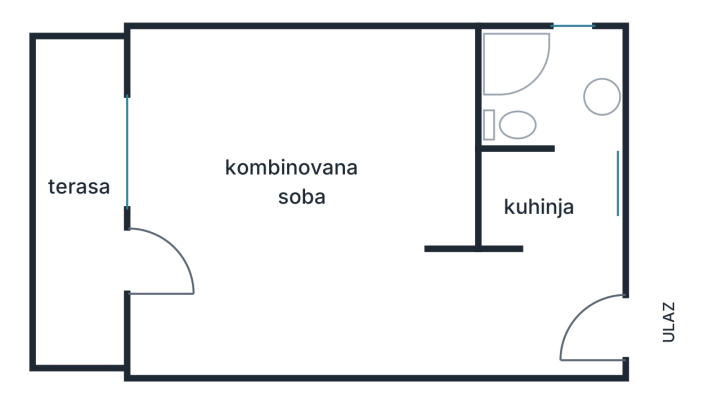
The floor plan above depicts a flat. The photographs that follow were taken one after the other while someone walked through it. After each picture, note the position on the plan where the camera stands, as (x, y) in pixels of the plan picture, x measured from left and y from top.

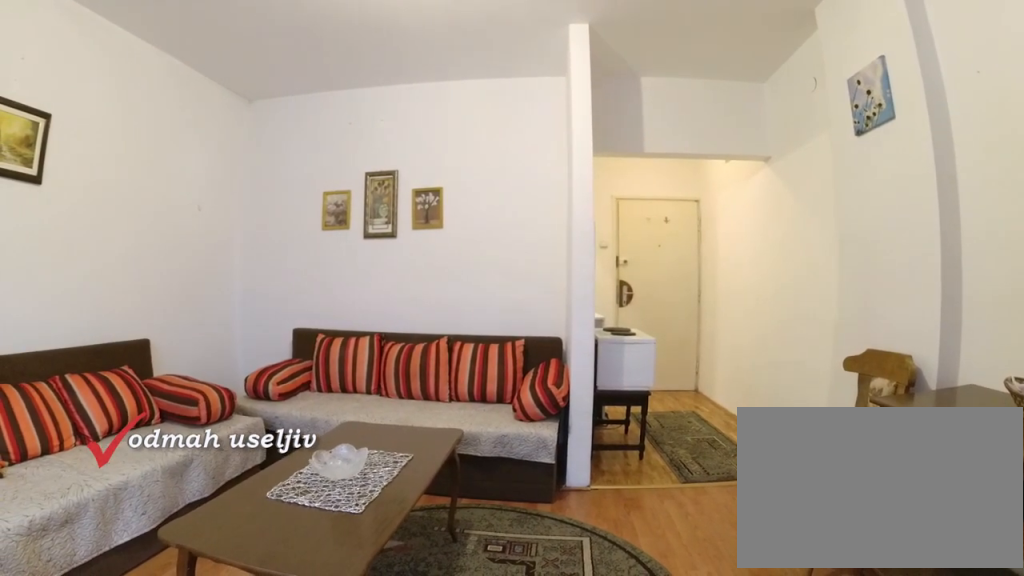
(155, 269)
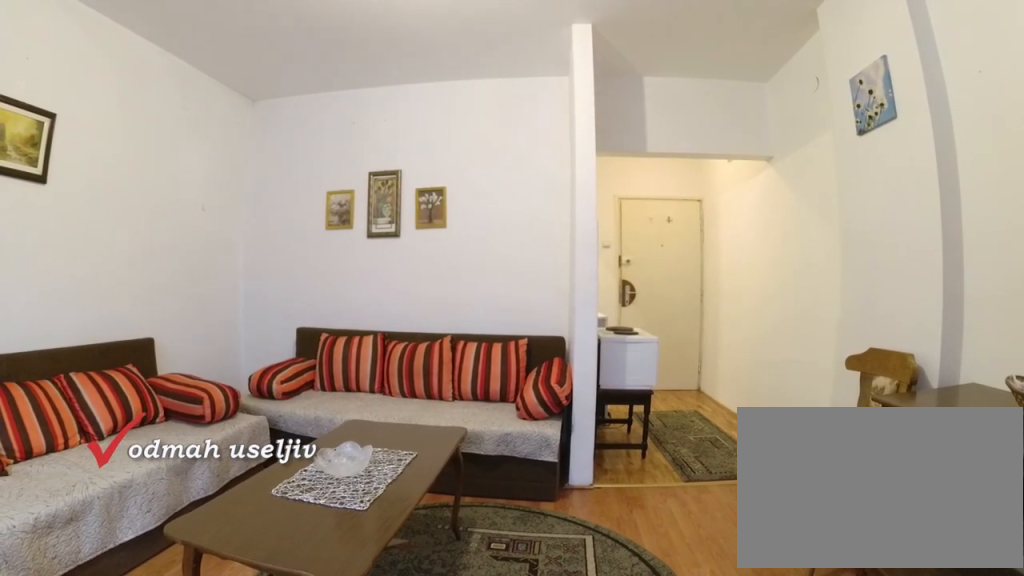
(155, 269)
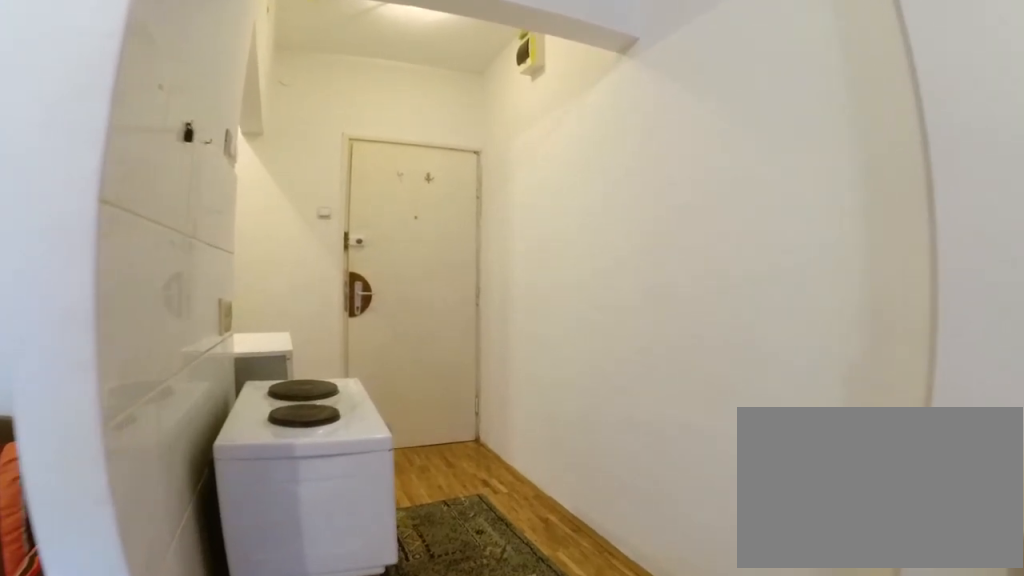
(374, 293)
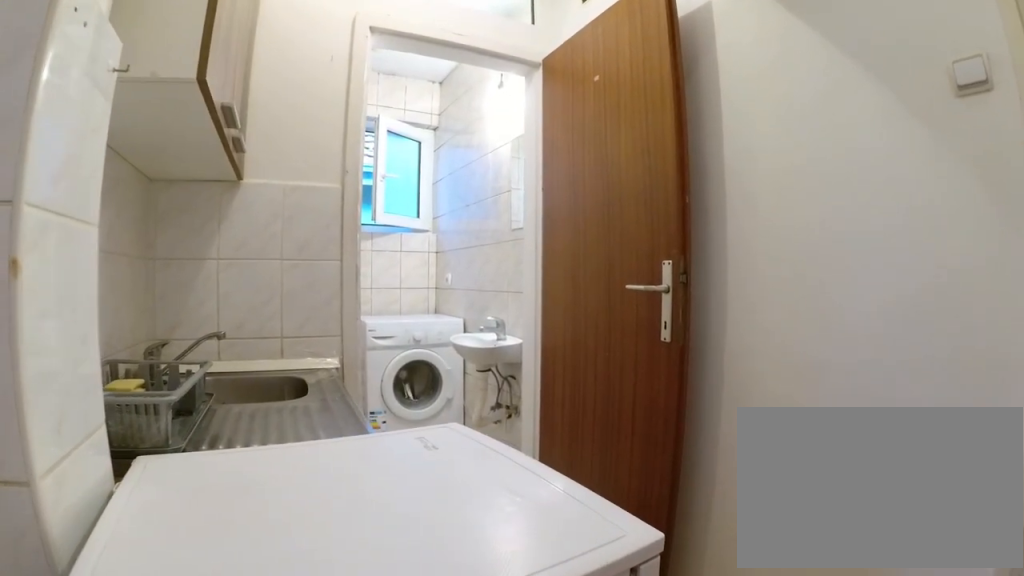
(533, 294)
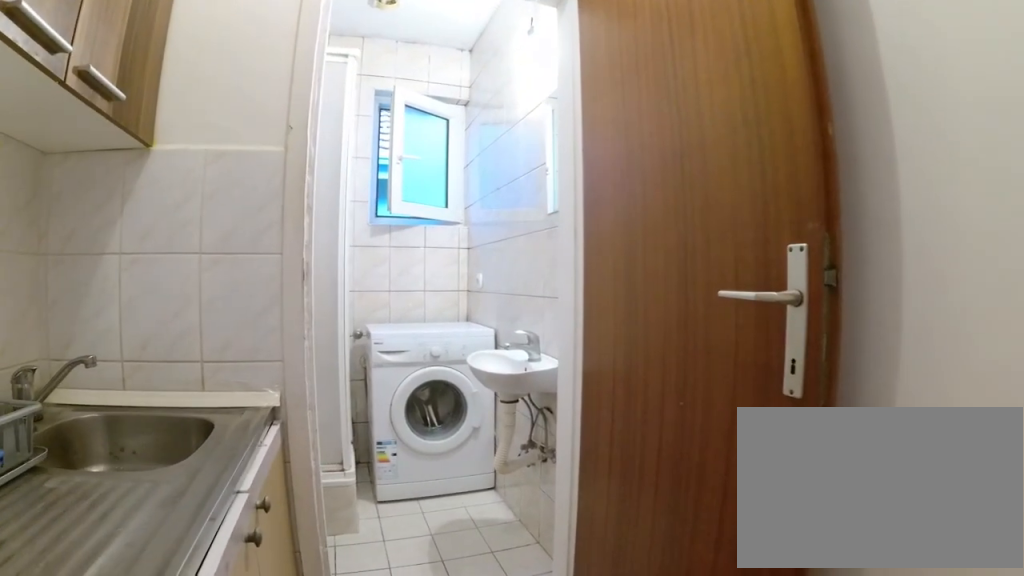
(555, 238)
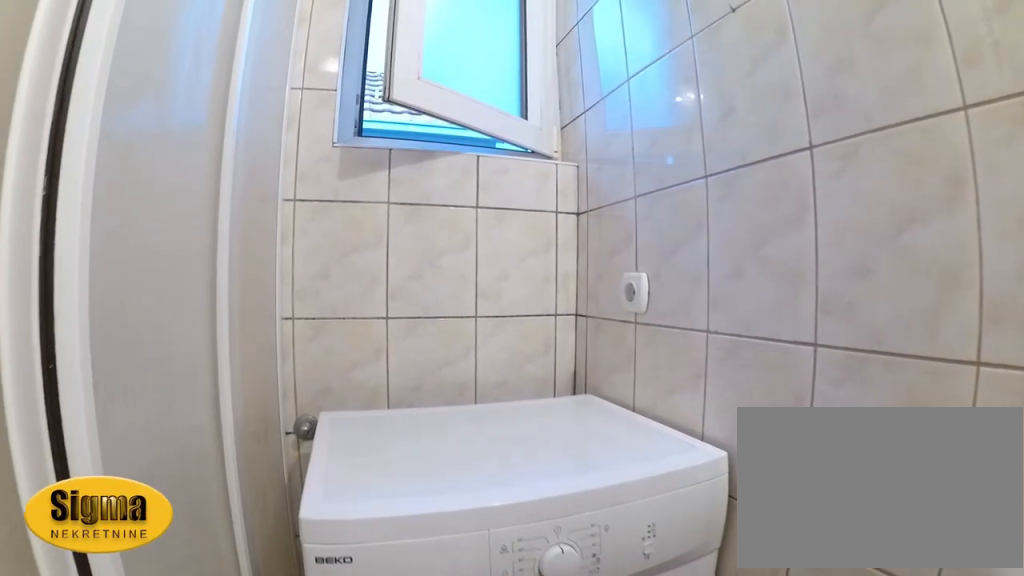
(579, 108)
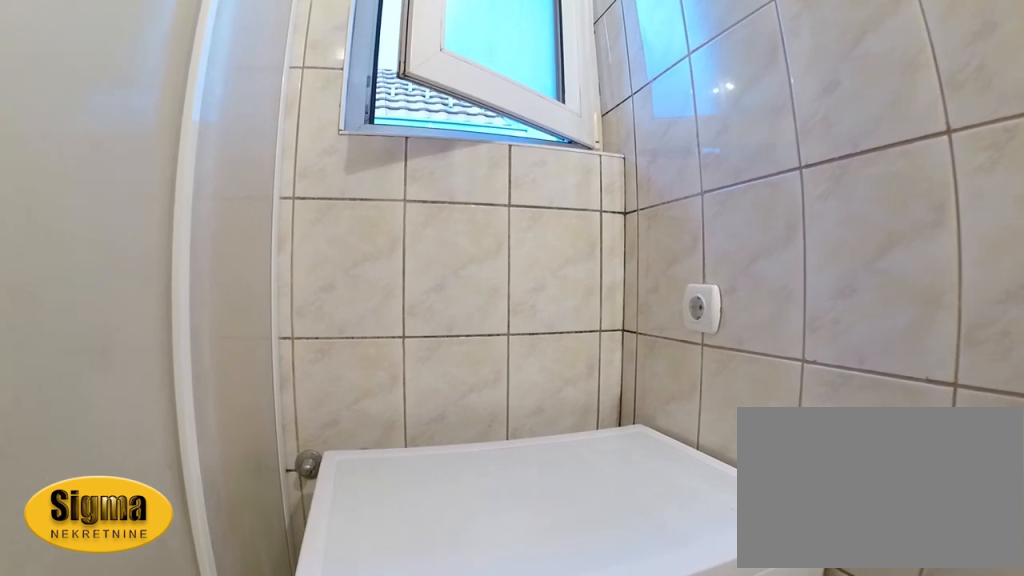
(575, 86)
